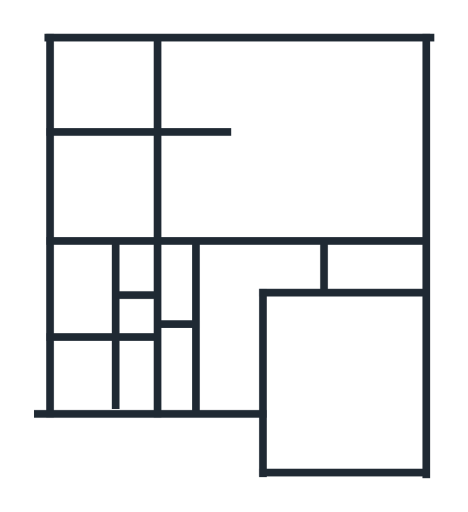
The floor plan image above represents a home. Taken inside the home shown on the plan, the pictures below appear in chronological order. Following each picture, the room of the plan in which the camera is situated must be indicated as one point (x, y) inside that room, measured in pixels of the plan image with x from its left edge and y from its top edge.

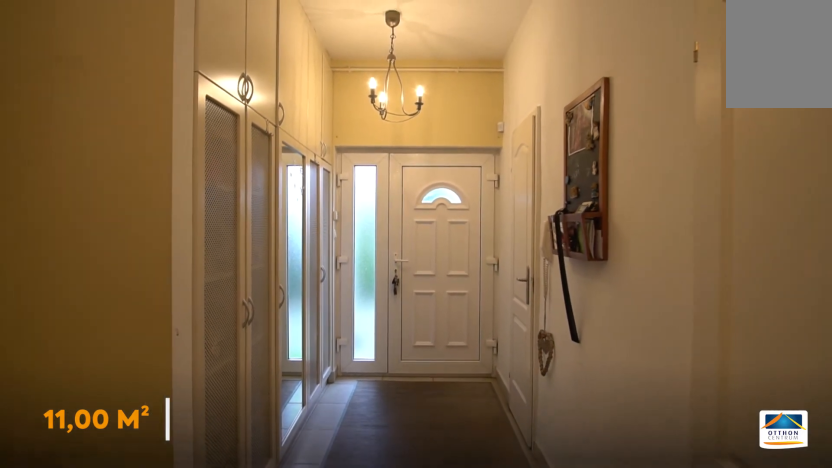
(226, 333)
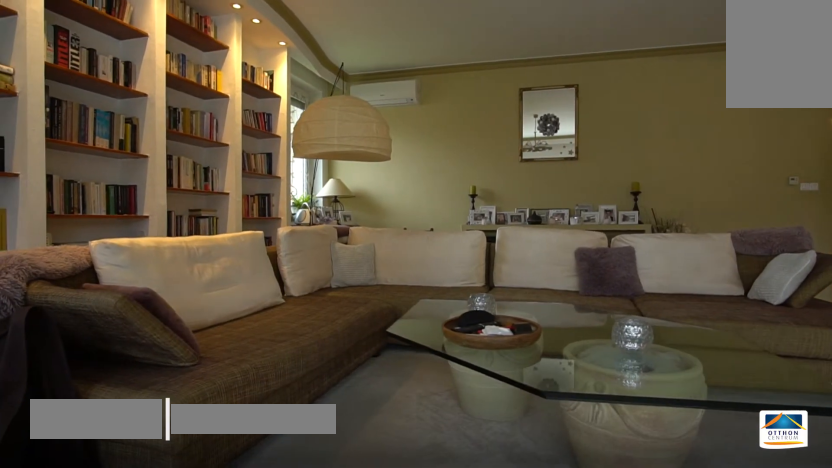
(303, 144)
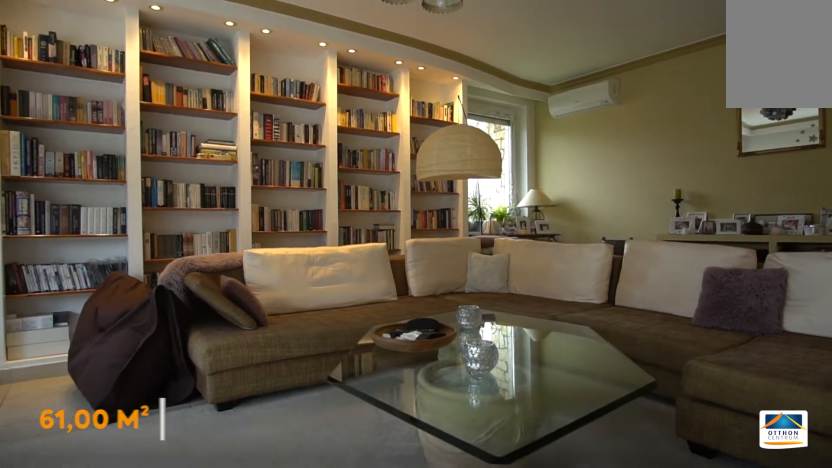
(303, 144)
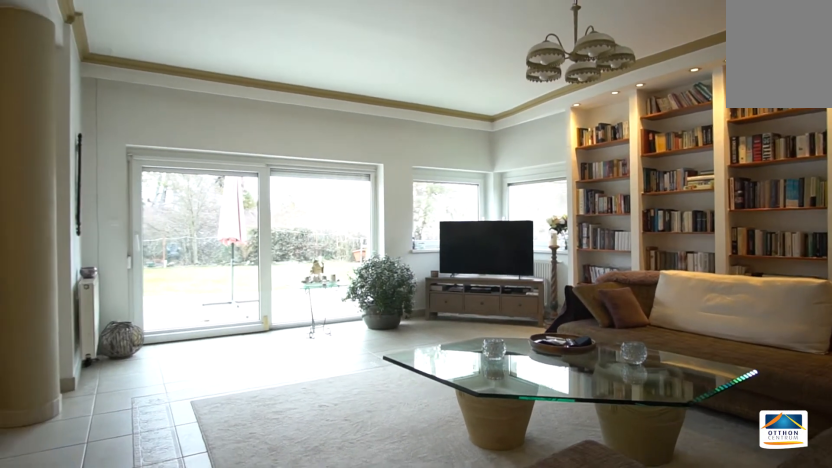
(303, 144)
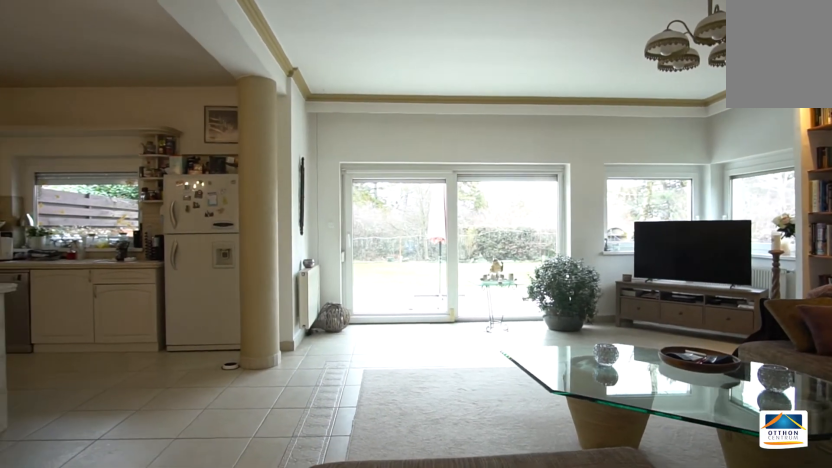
(303, 144)
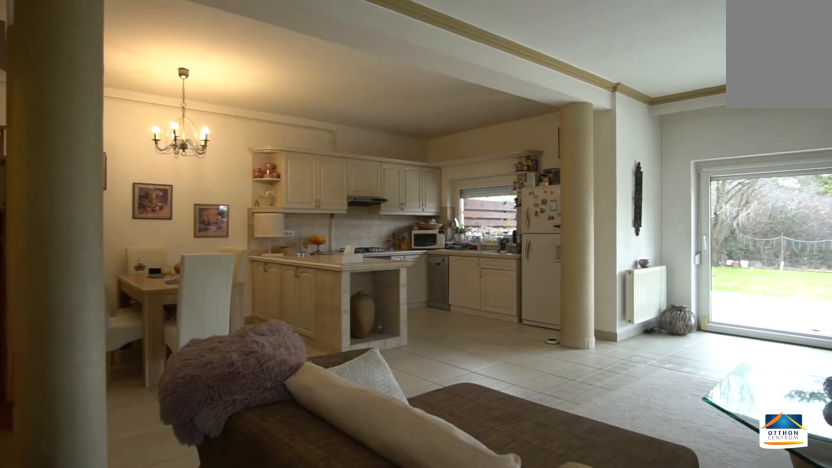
(303, 144)
